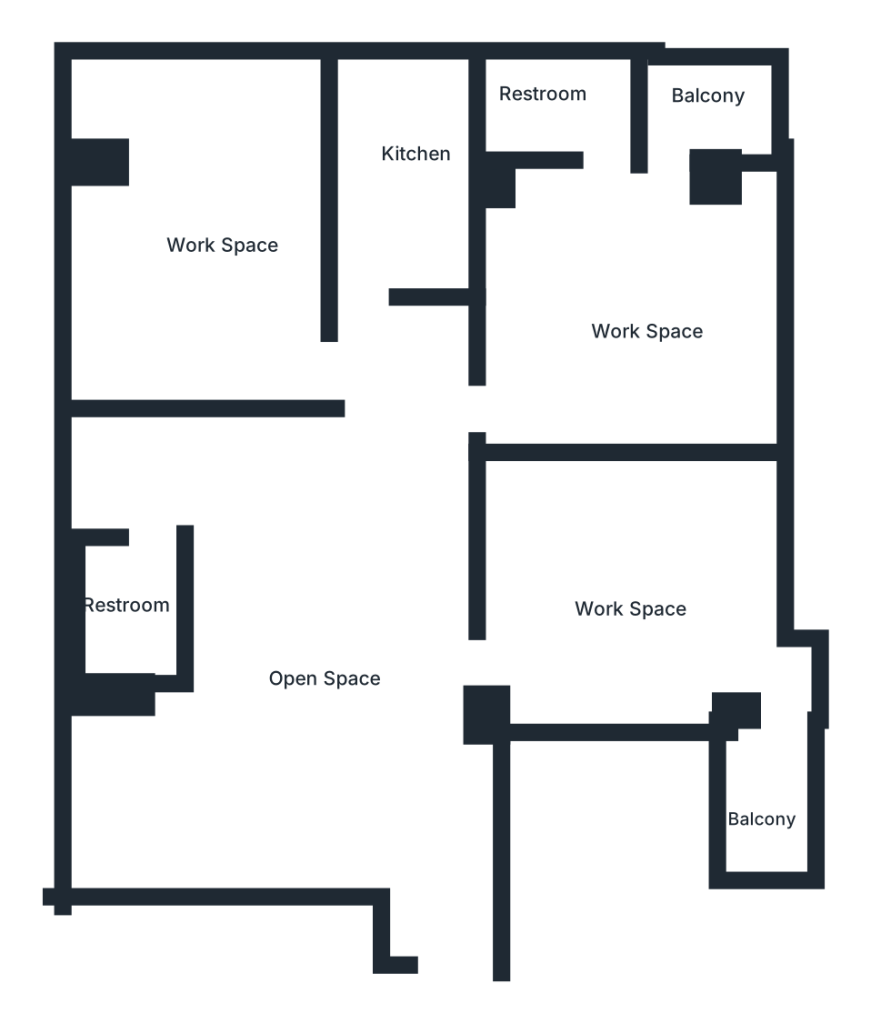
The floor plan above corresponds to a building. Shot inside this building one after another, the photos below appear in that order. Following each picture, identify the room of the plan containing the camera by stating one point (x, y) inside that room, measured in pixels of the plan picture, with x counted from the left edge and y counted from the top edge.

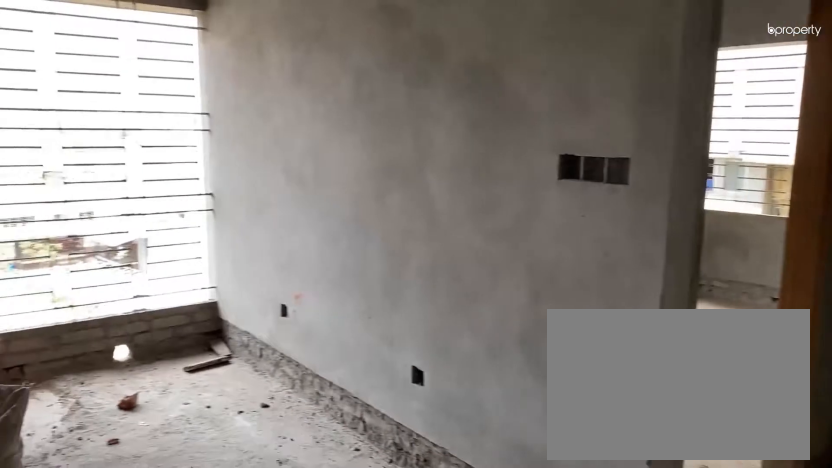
(374, 641)
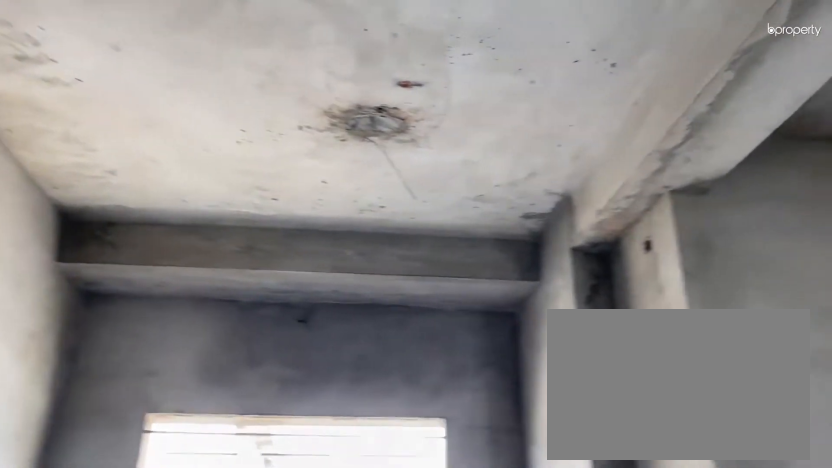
(374, 641)
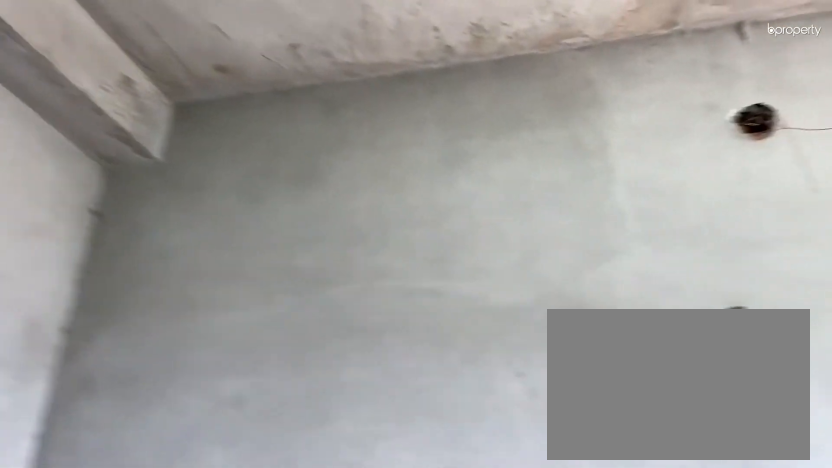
(646, 637)
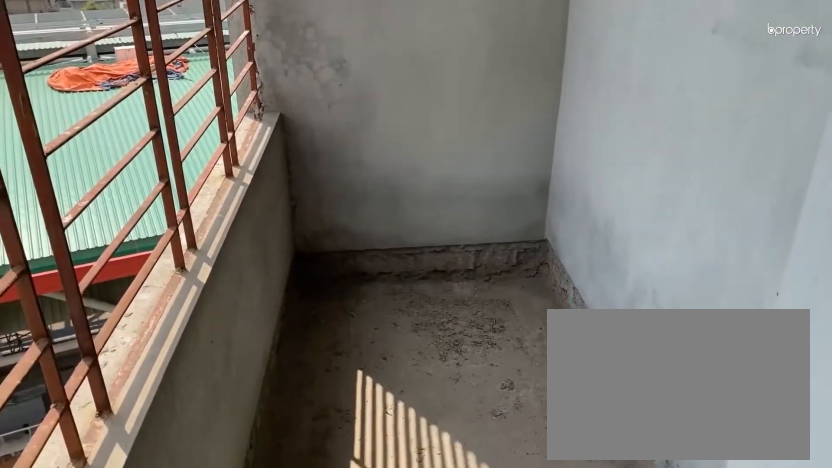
(771, 795)
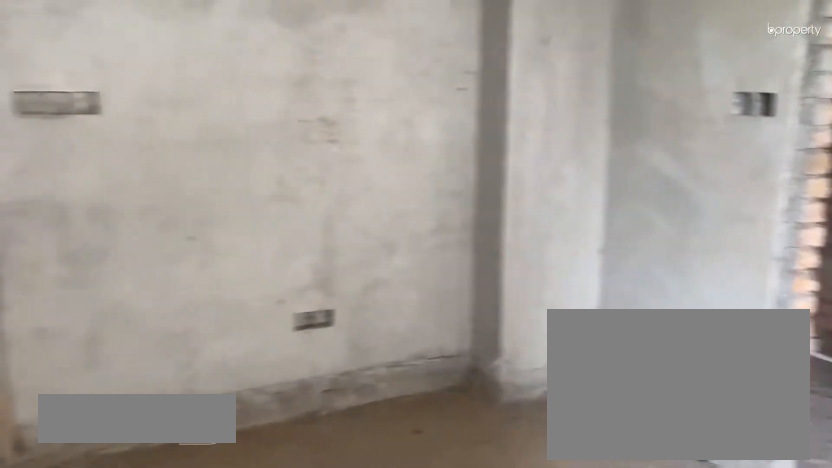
(632, 230)
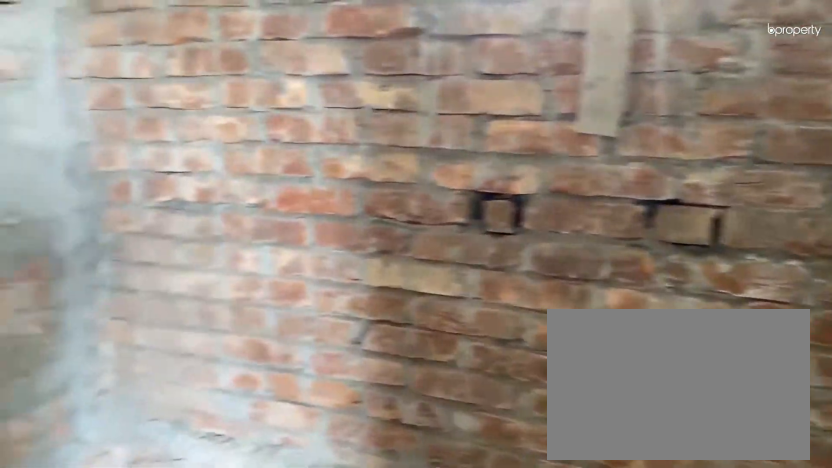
(572, 103)
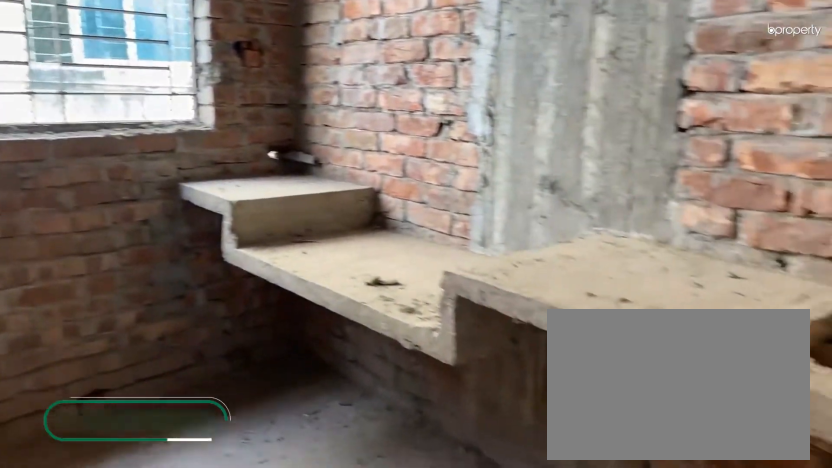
(407, 141)
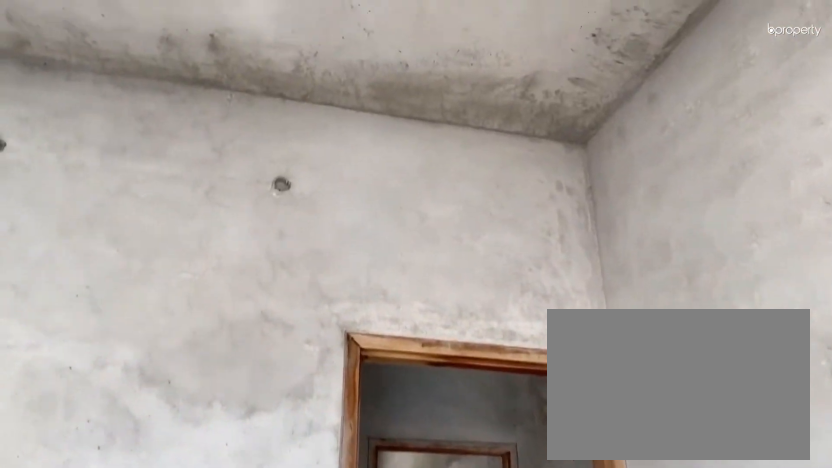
(211, 192)
